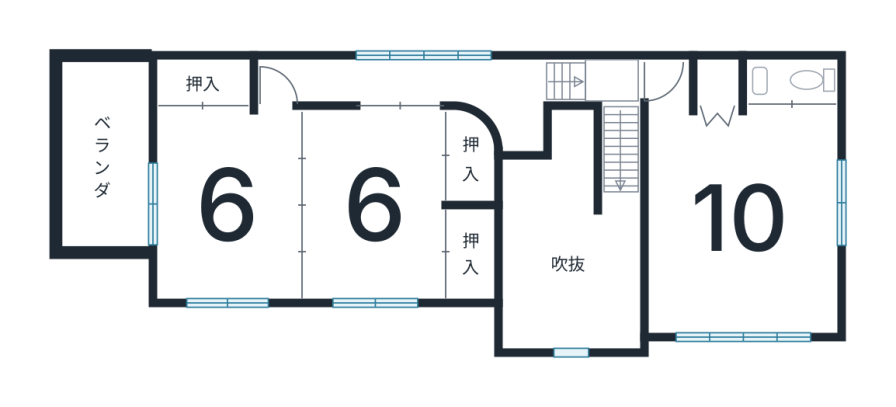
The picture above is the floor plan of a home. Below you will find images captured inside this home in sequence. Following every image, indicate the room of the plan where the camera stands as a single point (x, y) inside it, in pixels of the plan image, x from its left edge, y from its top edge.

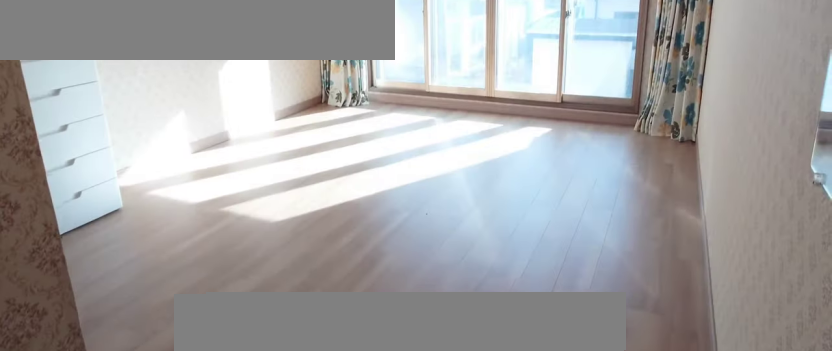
(738, 224)
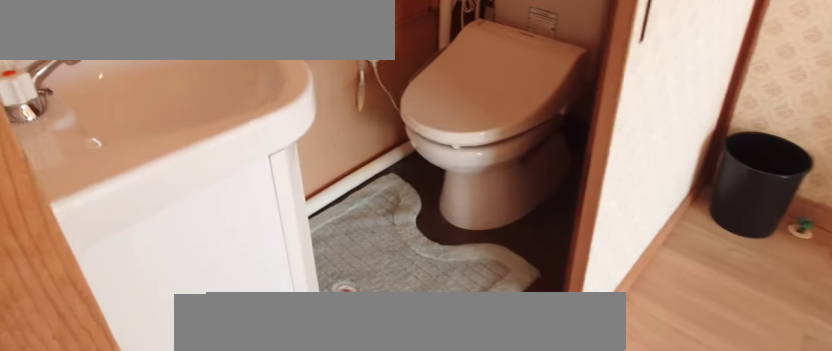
(738, 224)
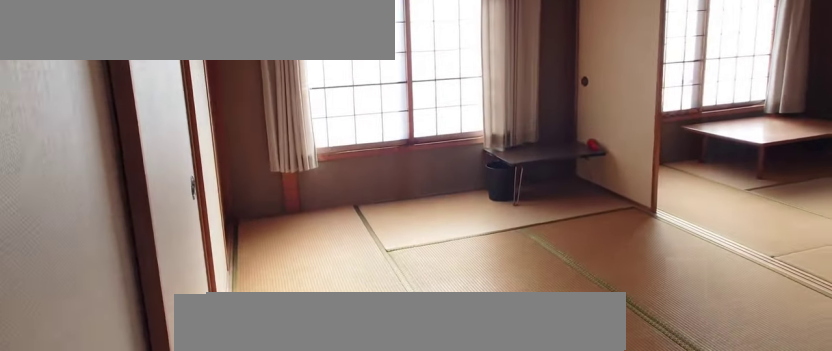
(374, 210)
